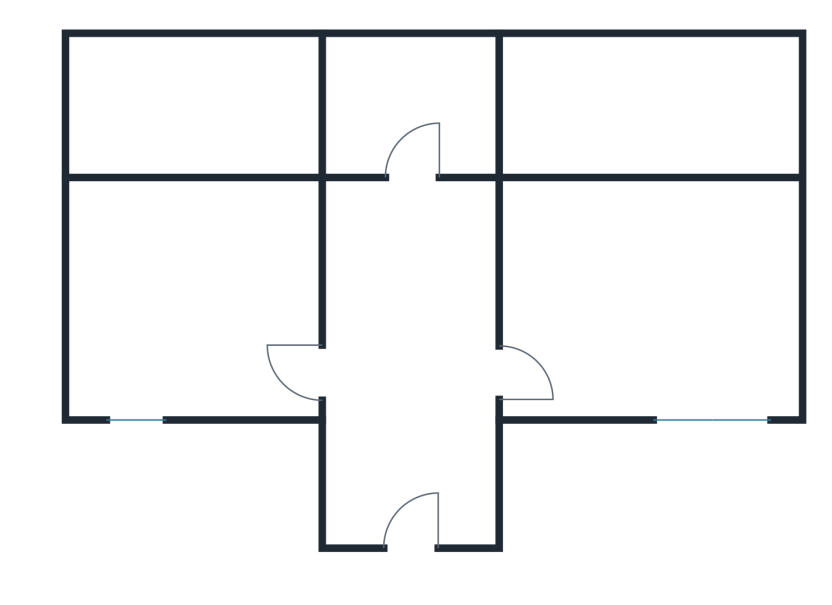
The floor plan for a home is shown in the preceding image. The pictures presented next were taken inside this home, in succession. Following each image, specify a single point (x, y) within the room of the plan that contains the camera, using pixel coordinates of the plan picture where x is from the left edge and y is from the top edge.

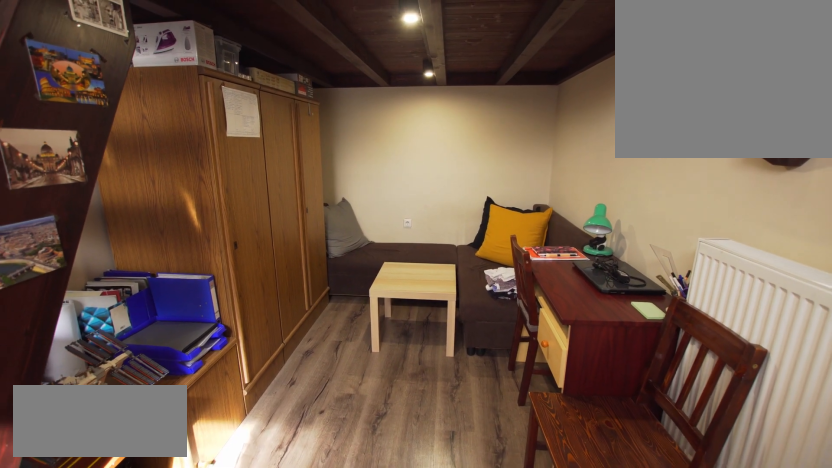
(189, 301)
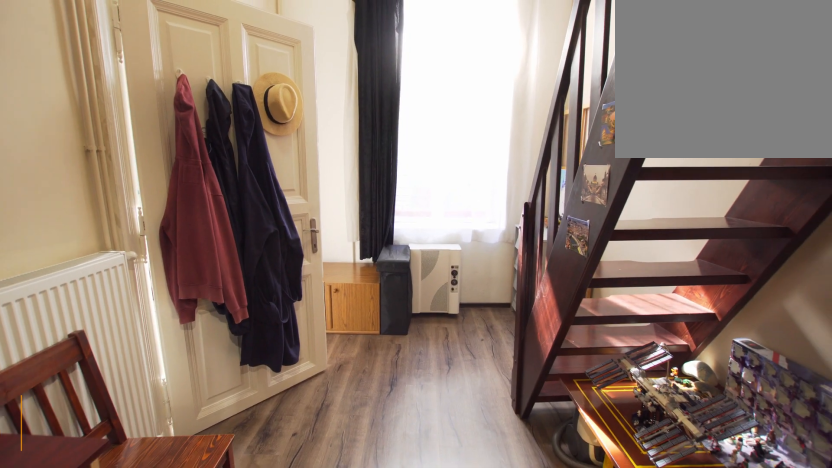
(187, 300)
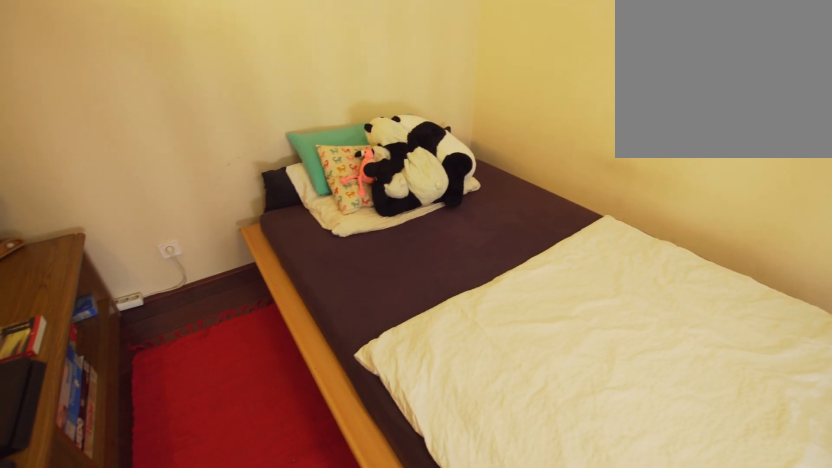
(189, 104)
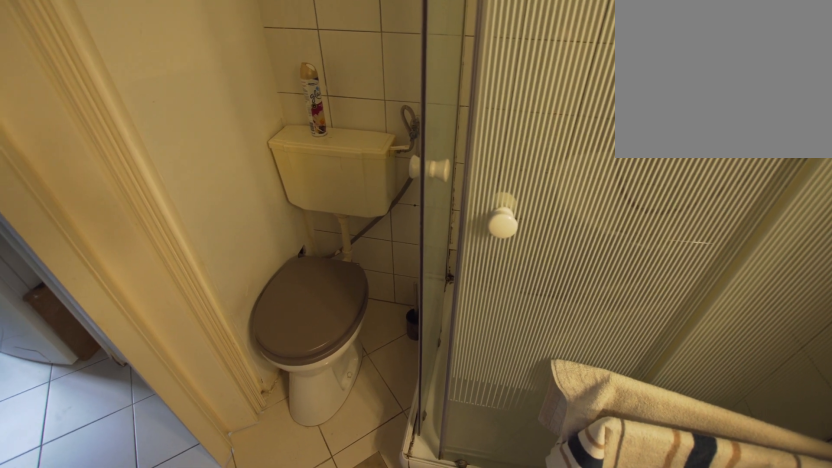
(404, 110)
